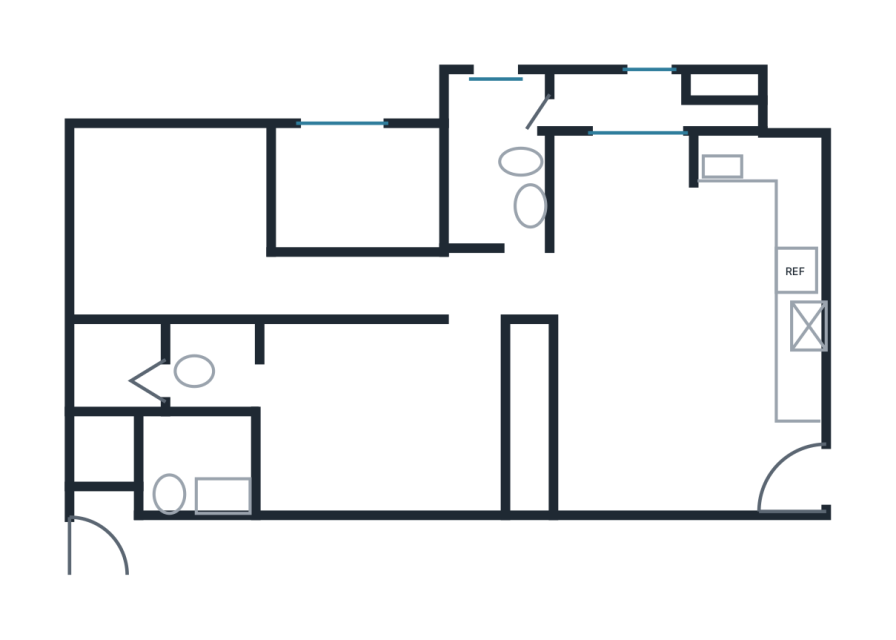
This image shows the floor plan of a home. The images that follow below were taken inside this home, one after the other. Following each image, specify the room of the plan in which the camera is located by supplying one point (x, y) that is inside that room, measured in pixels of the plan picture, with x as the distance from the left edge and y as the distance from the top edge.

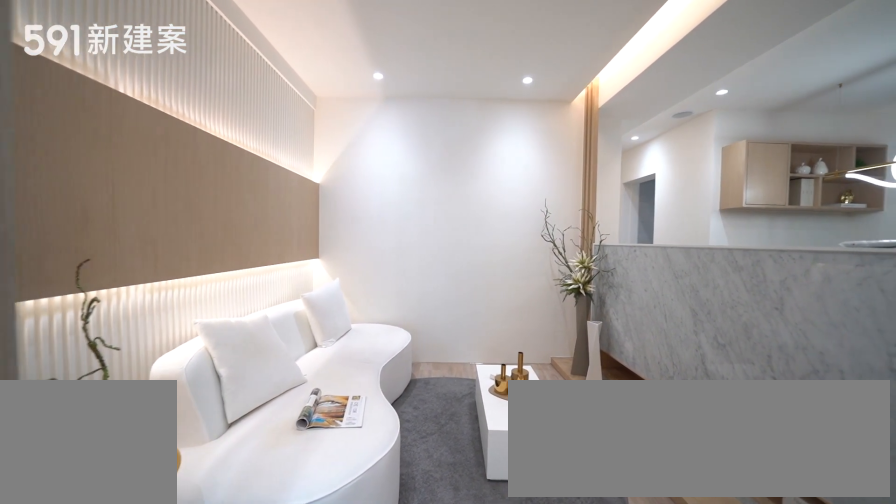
(689, 423)
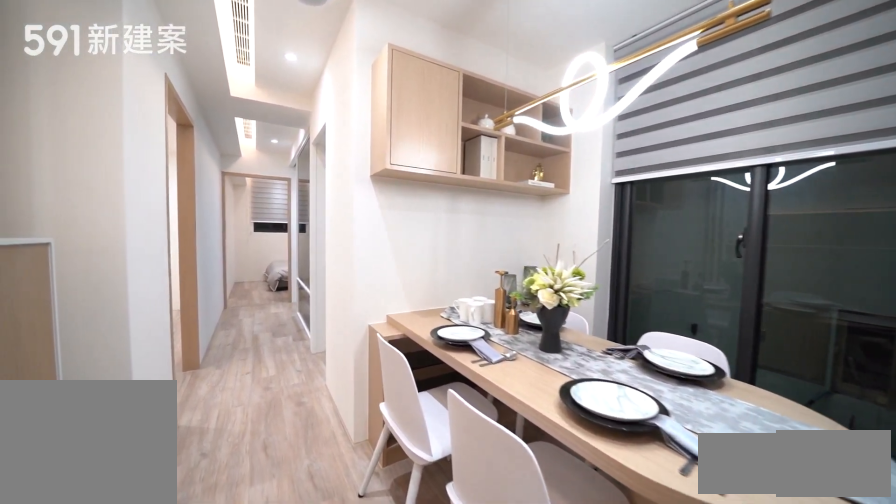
(618, 218)
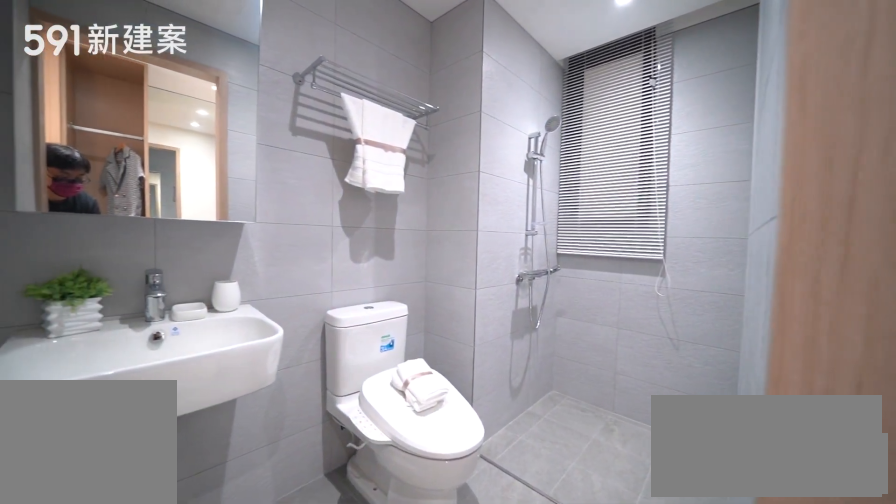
(165, 461)
